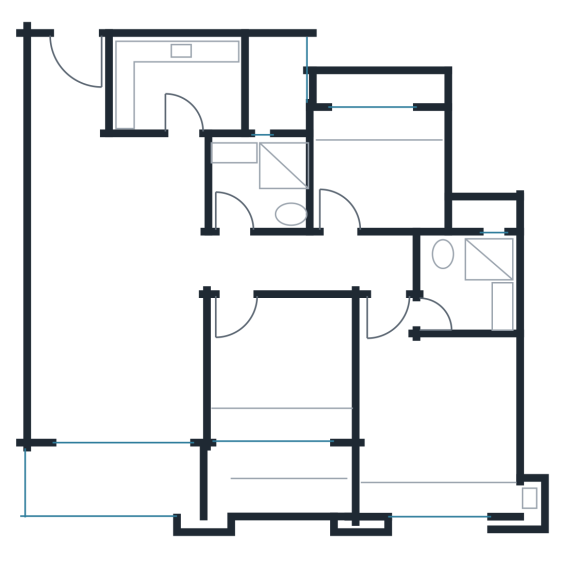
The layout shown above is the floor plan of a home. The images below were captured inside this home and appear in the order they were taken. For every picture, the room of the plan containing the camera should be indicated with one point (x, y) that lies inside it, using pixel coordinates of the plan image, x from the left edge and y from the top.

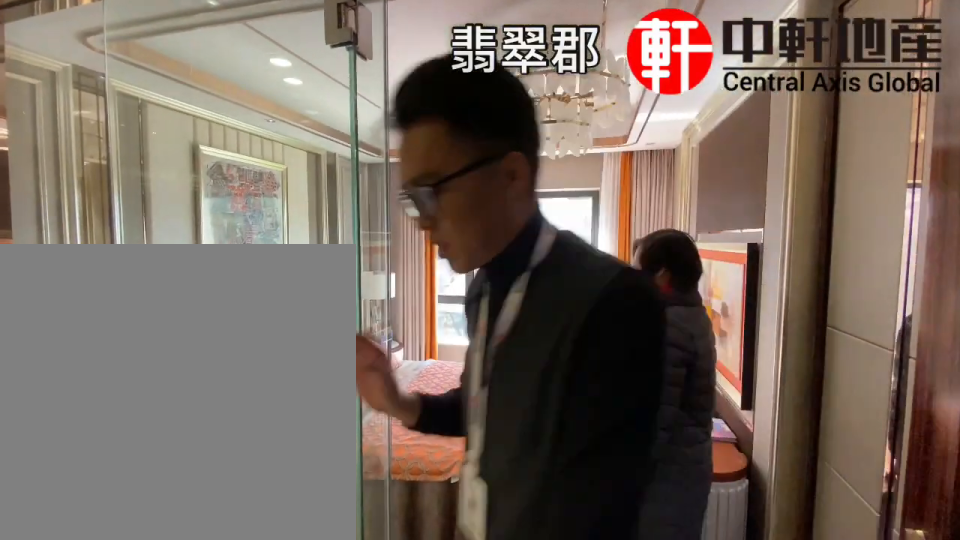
(450, 465)
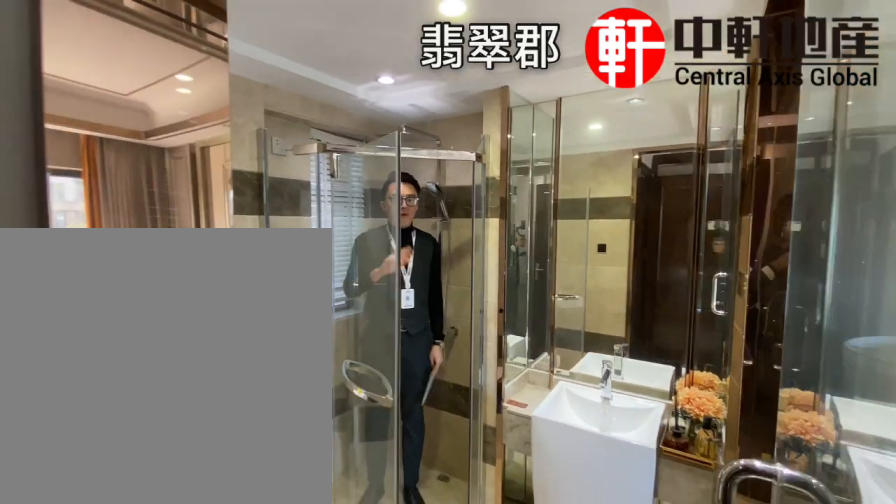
(470, 279)
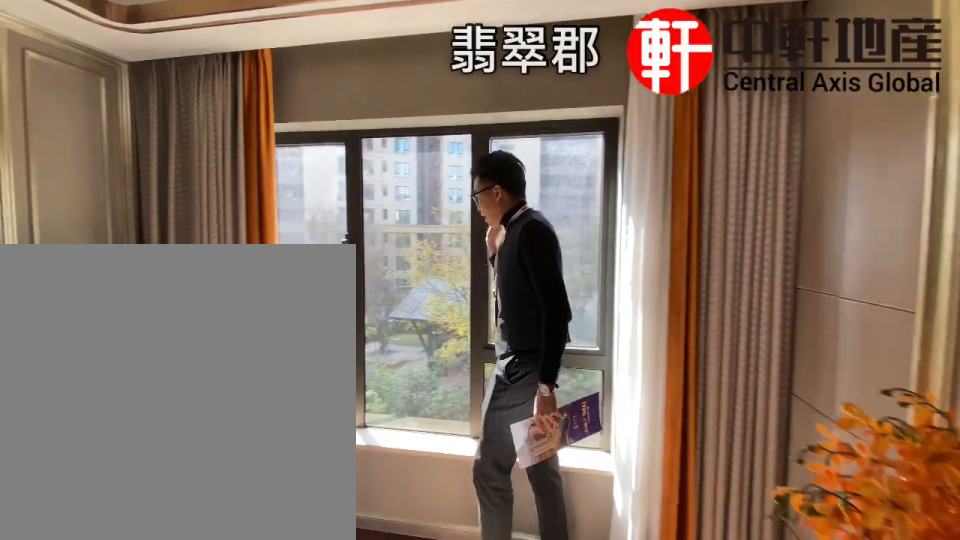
(440, 410)
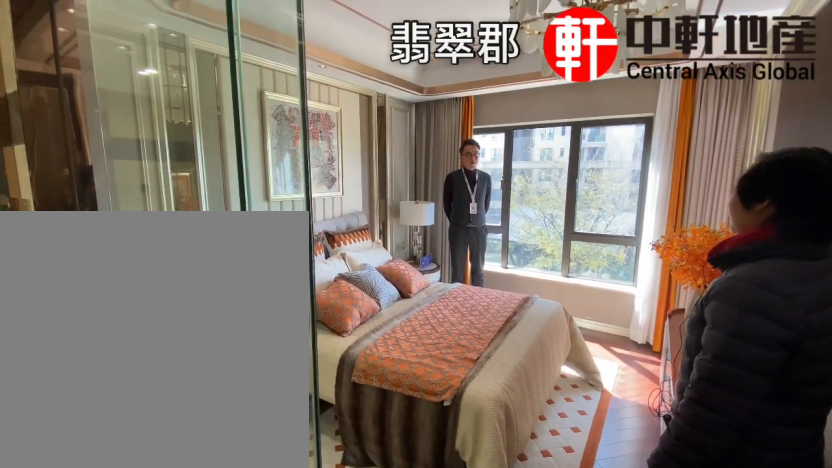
(442, 409)
